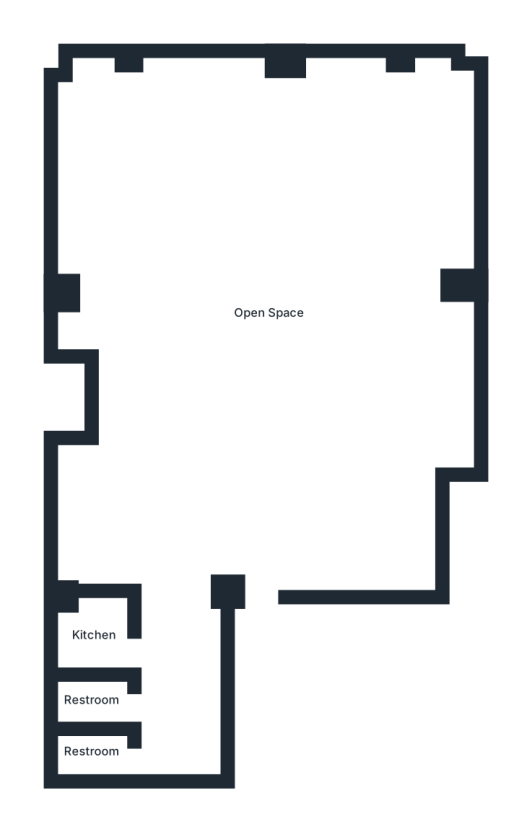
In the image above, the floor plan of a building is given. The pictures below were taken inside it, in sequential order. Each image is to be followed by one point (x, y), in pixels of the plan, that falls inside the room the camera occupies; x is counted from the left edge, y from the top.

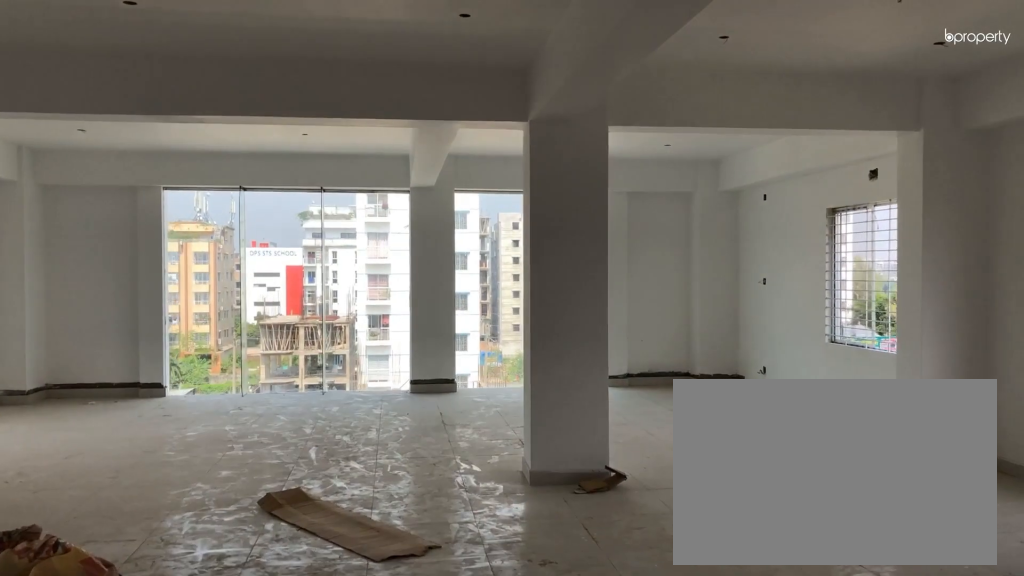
(262, 545)
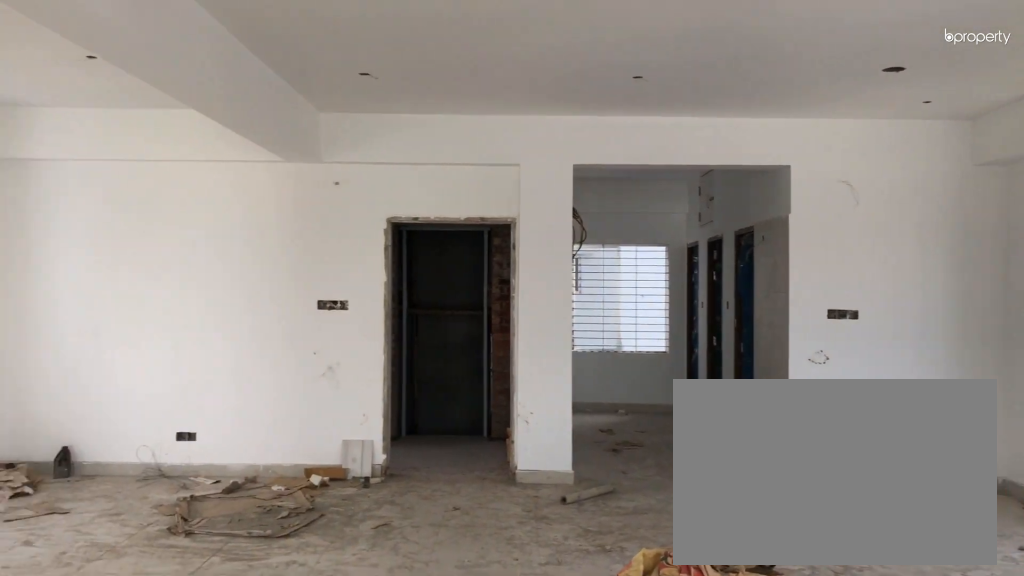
(268, 316)
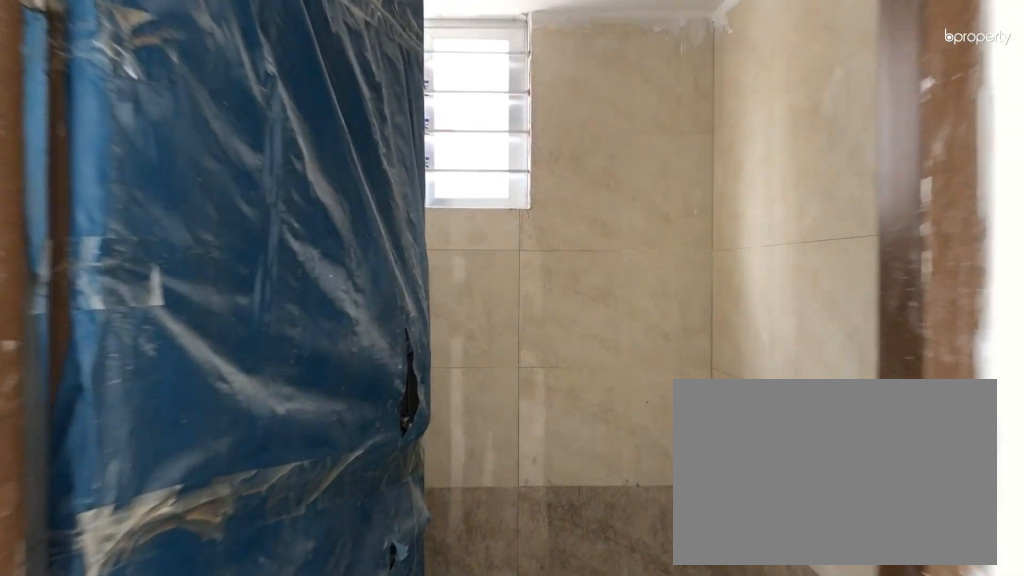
(92, 699)
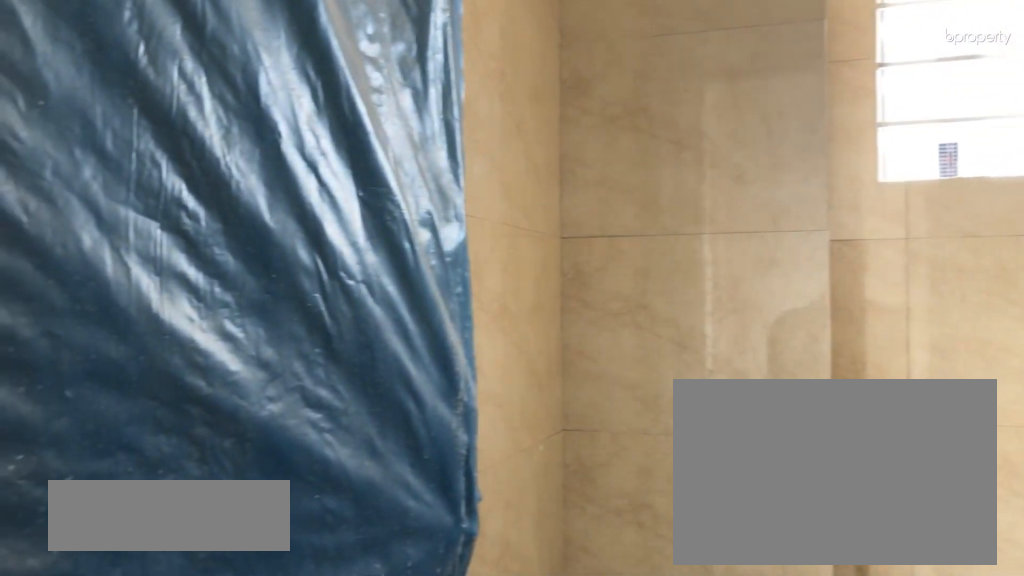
(92, 752)
